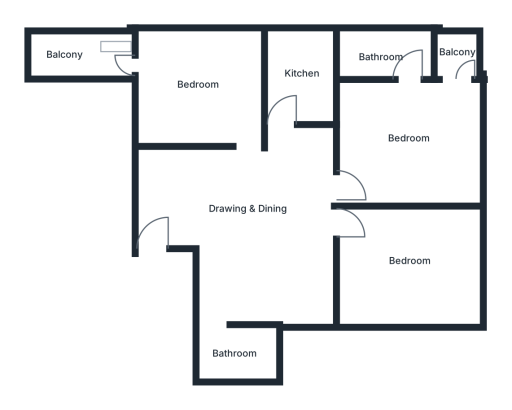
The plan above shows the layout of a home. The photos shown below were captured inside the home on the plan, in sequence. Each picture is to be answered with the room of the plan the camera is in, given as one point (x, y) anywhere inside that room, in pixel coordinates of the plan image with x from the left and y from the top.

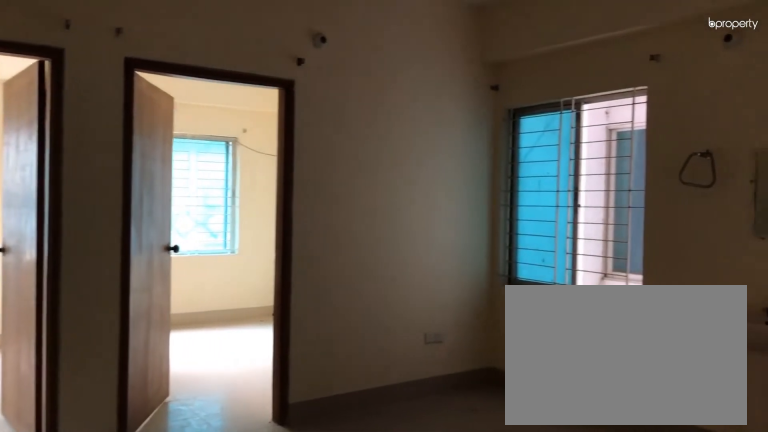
(246, 209)
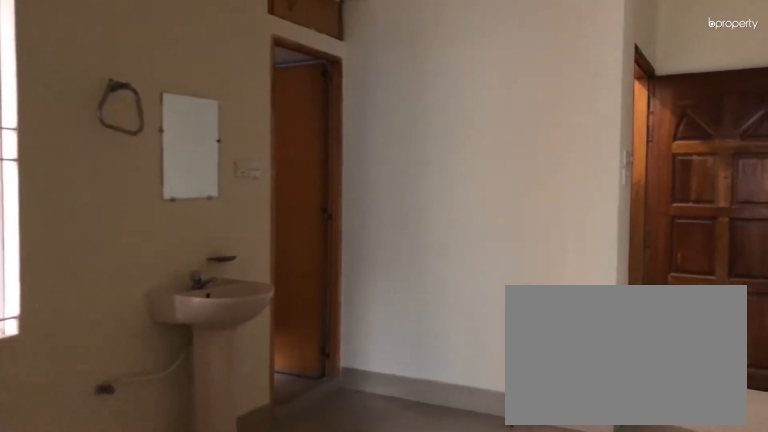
(246, 209)
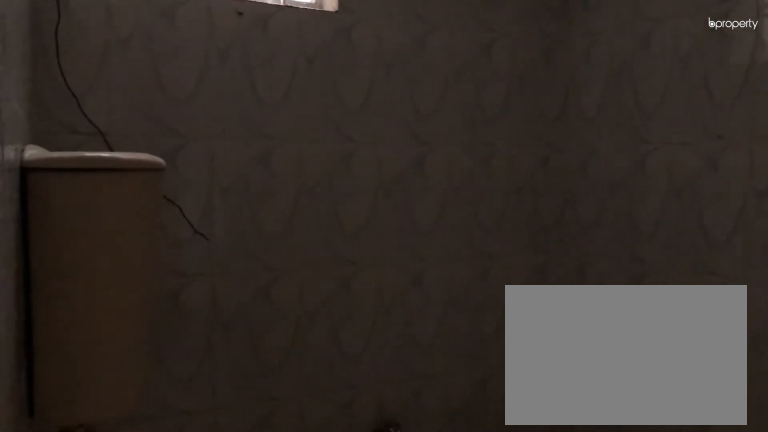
(235, 353)
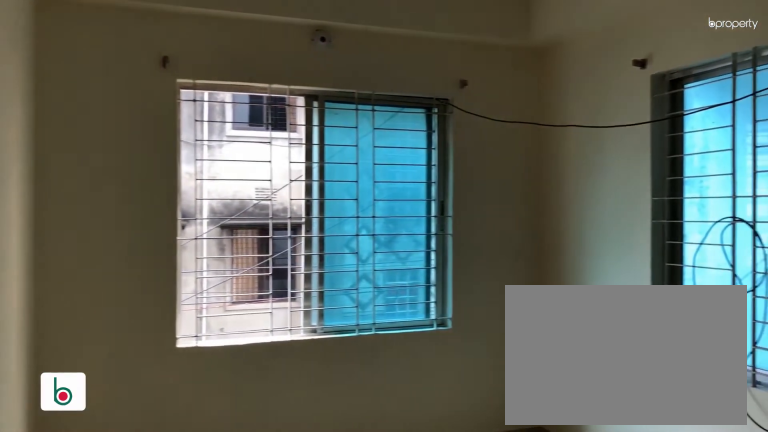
(411, 262)
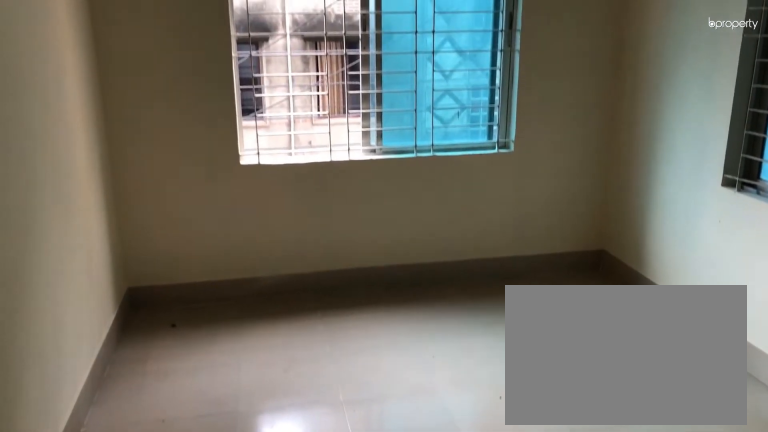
(411, 262)
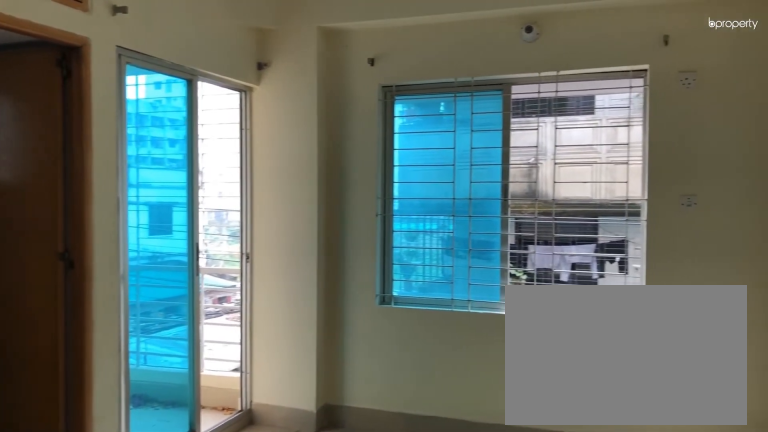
(410, 136)
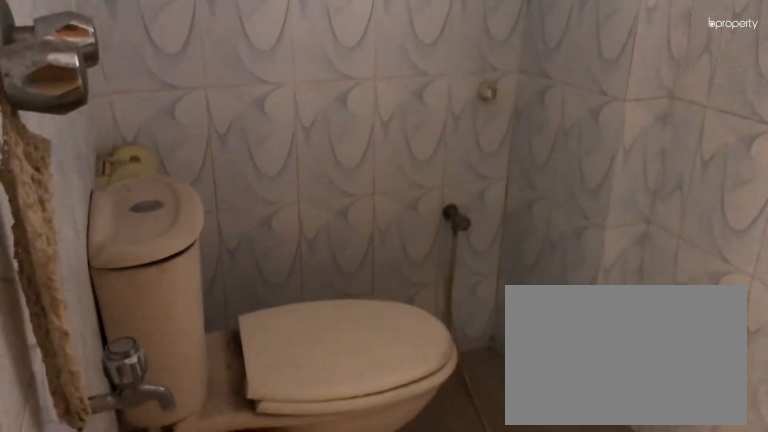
(380, 59)
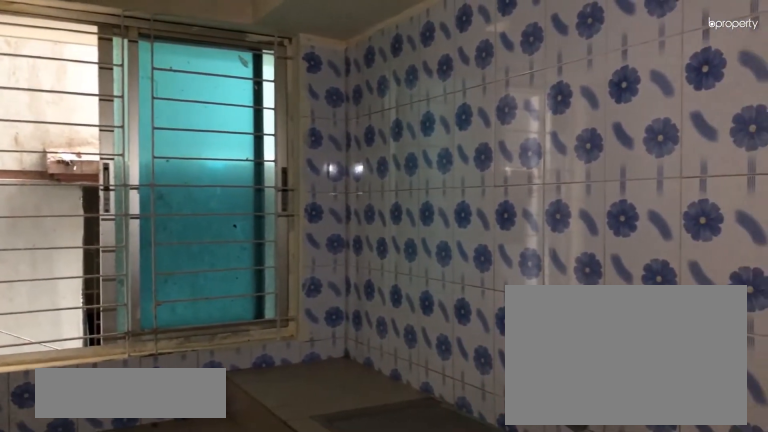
(302, 70)
